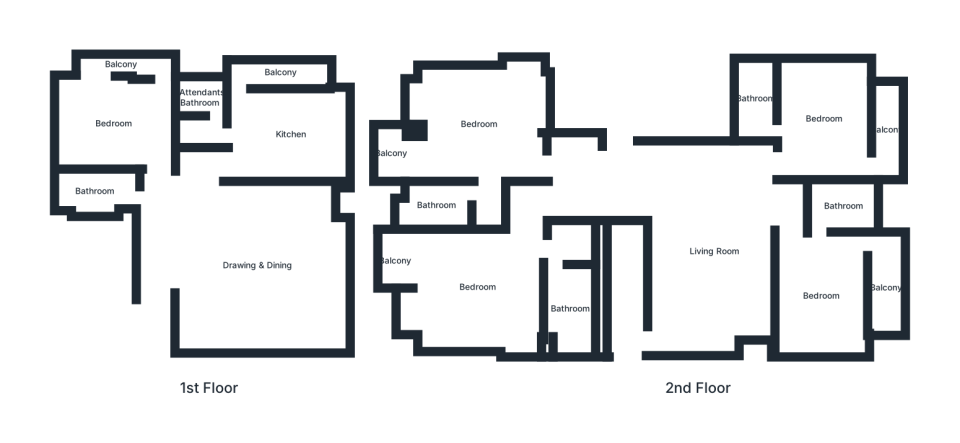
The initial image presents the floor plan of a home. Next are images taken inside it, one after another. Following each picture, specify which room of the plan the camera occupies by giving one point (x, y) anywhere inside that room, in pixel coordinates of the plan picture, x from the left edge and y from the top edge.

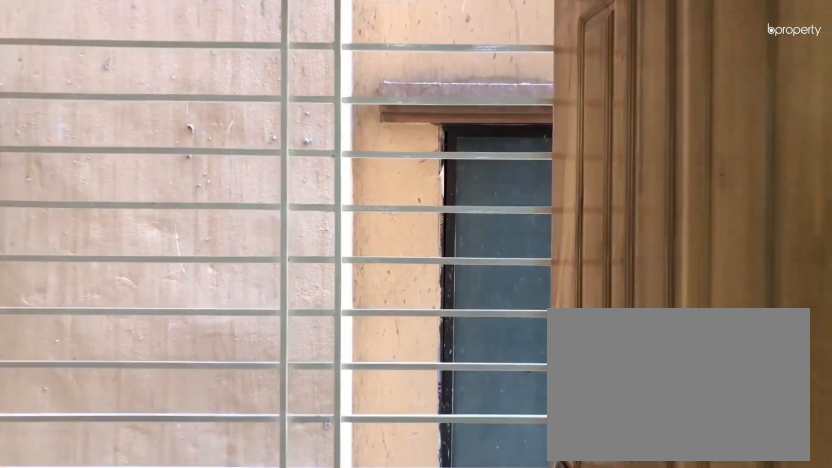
(887, 128)
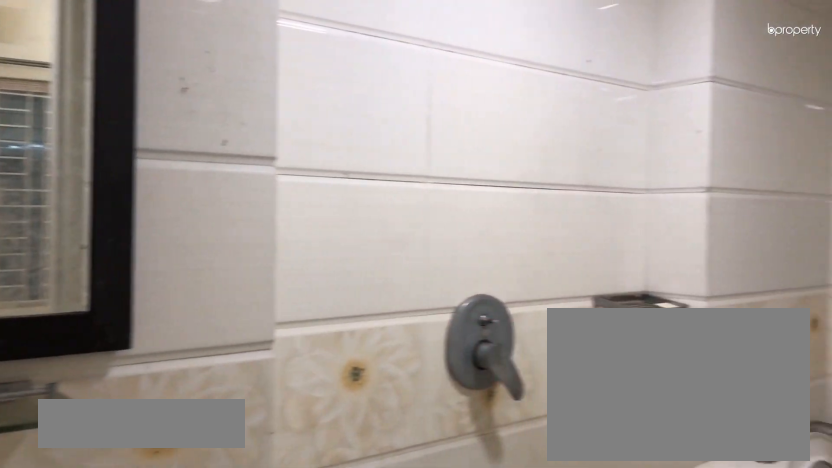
(755, 99)
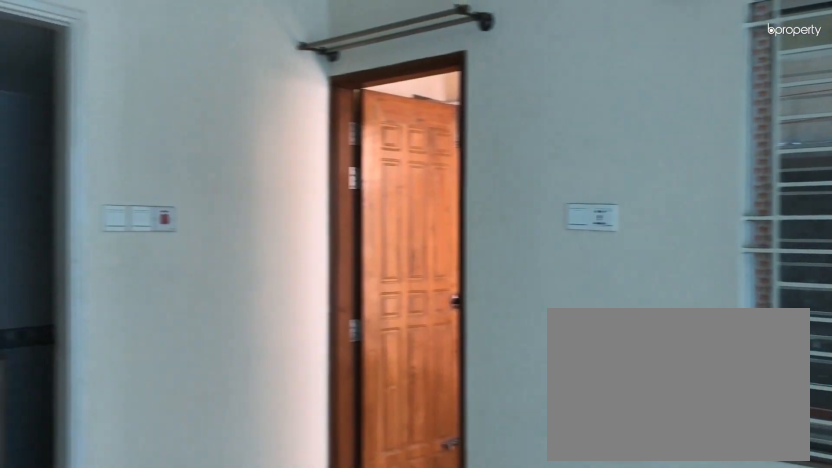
(820, 295)
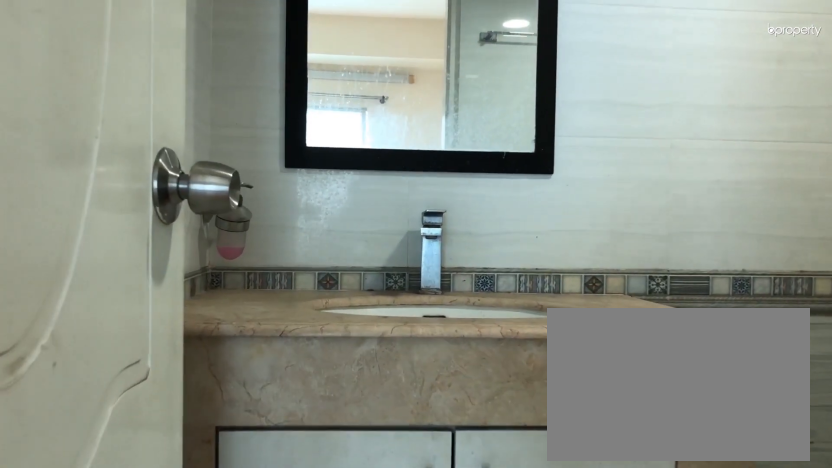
(843, 206)
